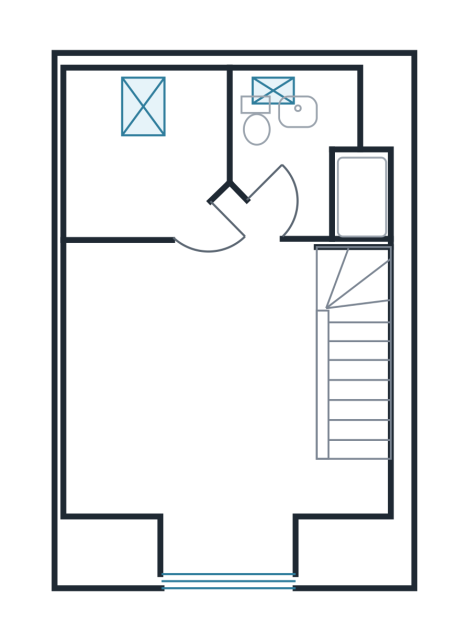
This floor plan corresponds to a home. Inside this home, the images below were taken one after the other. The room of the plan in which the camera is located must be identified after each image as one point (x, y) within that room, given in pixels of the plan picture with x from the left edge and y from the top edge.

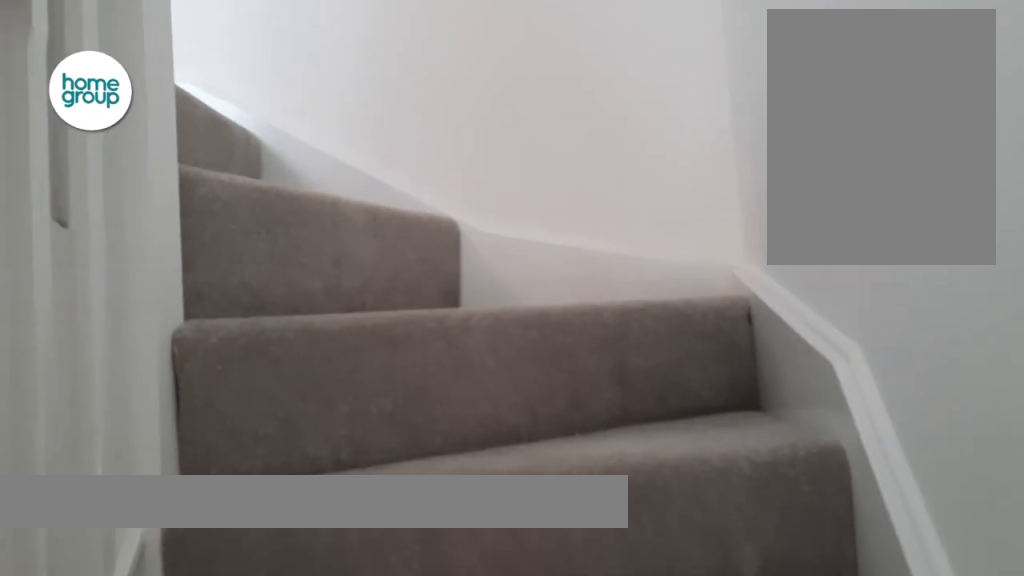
(356, 383)
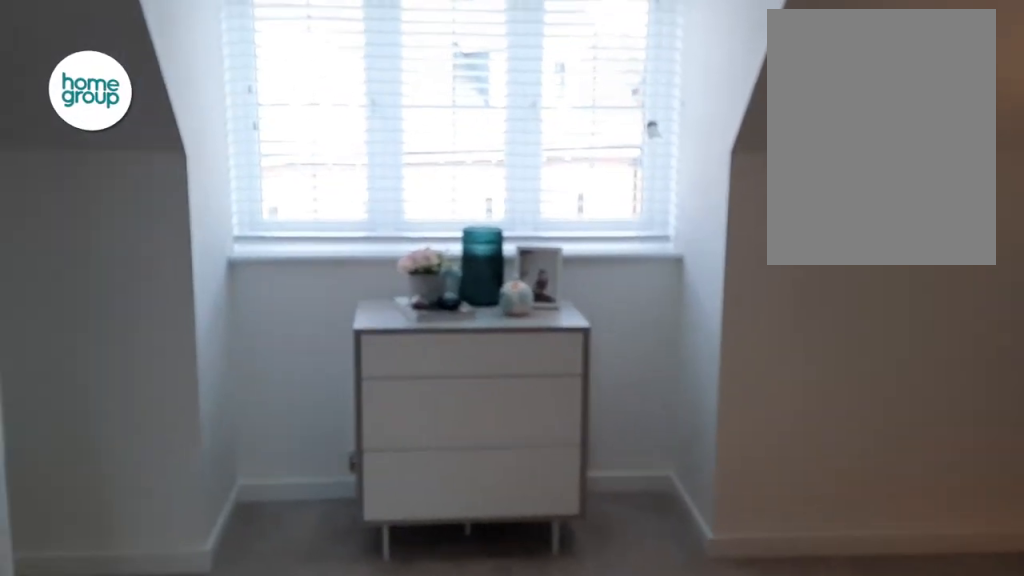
(195, 394)
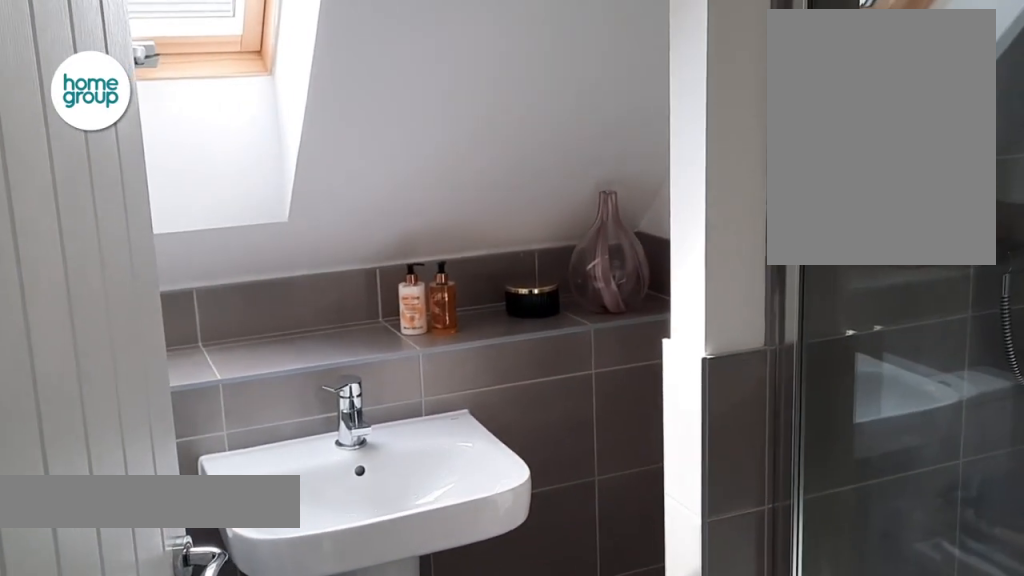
(308, 154)
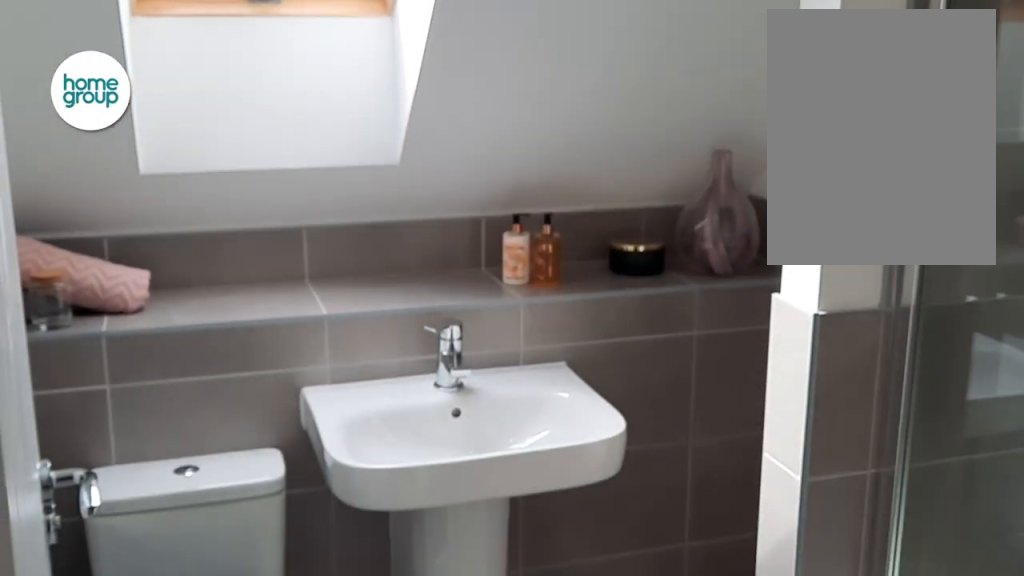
(308, 154)
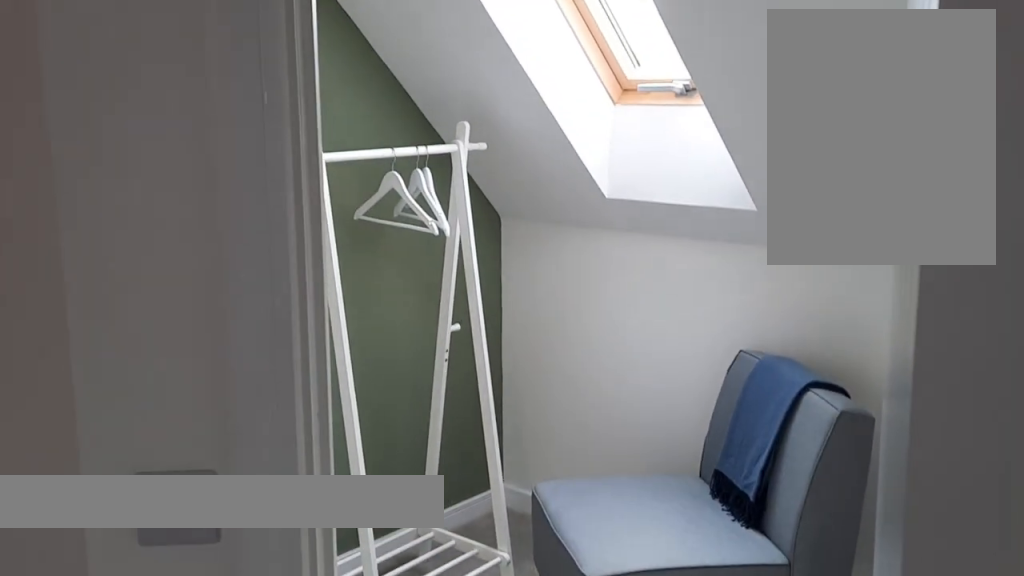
(140, 149)
